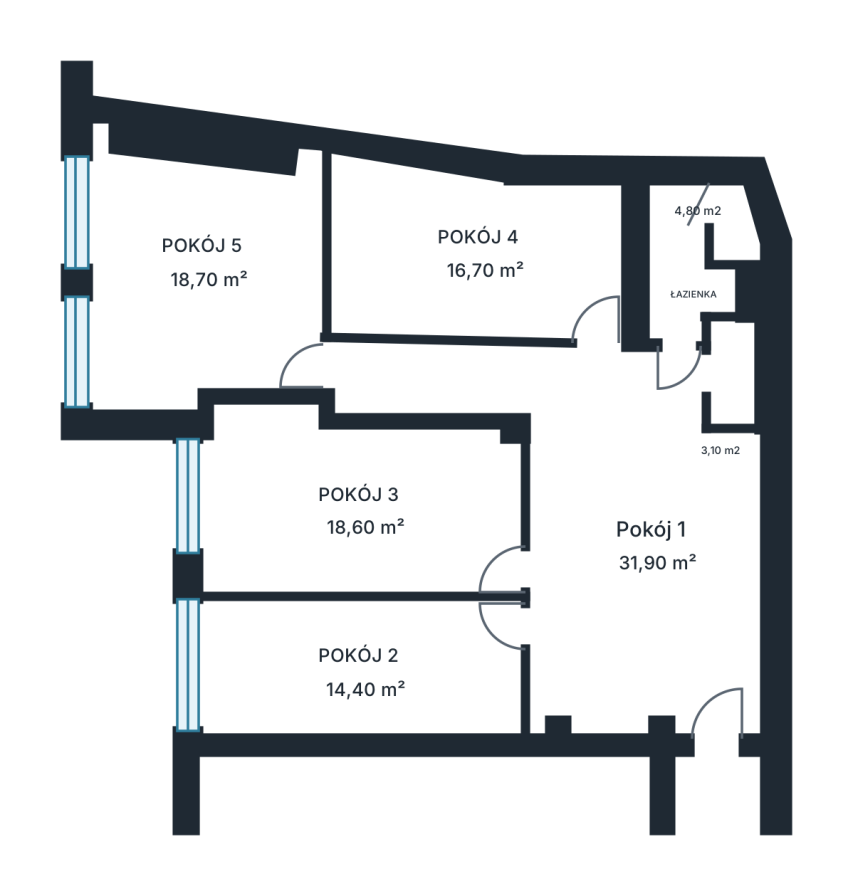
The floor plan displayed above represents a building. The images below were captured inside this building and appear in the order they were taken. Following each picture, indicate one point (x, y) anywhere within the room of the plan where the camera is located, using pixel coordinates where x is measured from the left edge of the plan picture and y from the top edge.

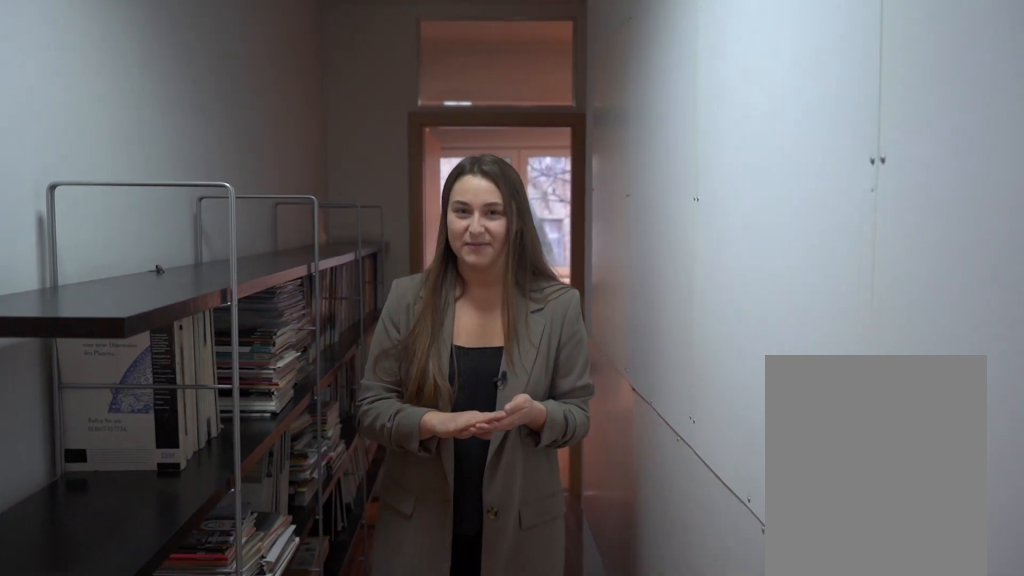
(588, 529)
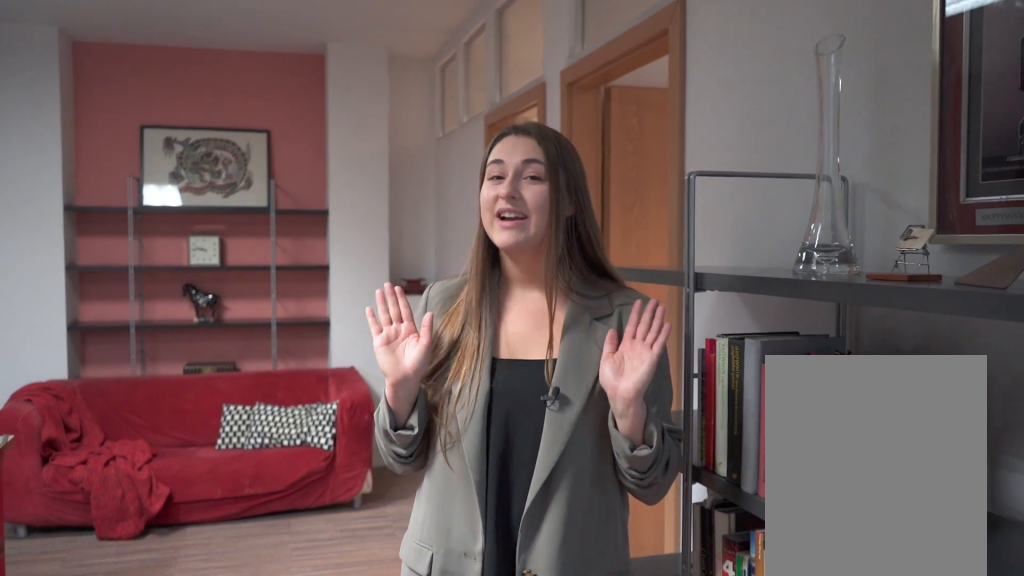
(588, 529)
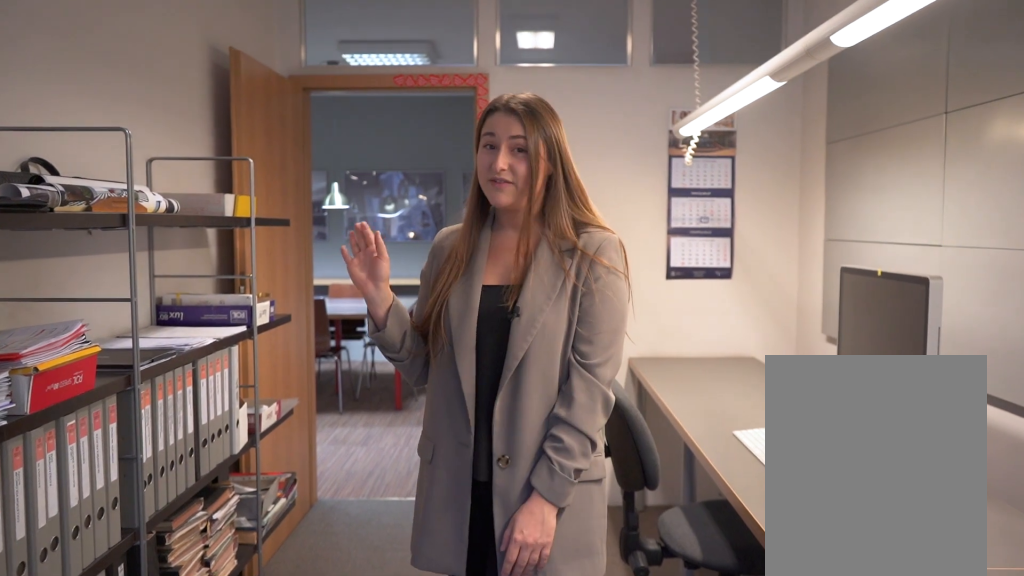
(354, 671)
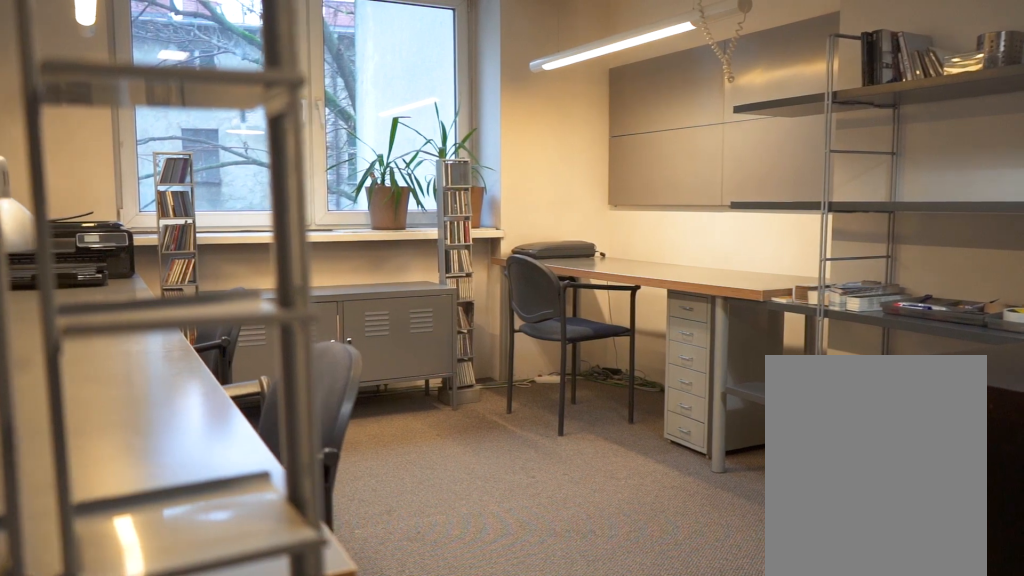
(374, 499)
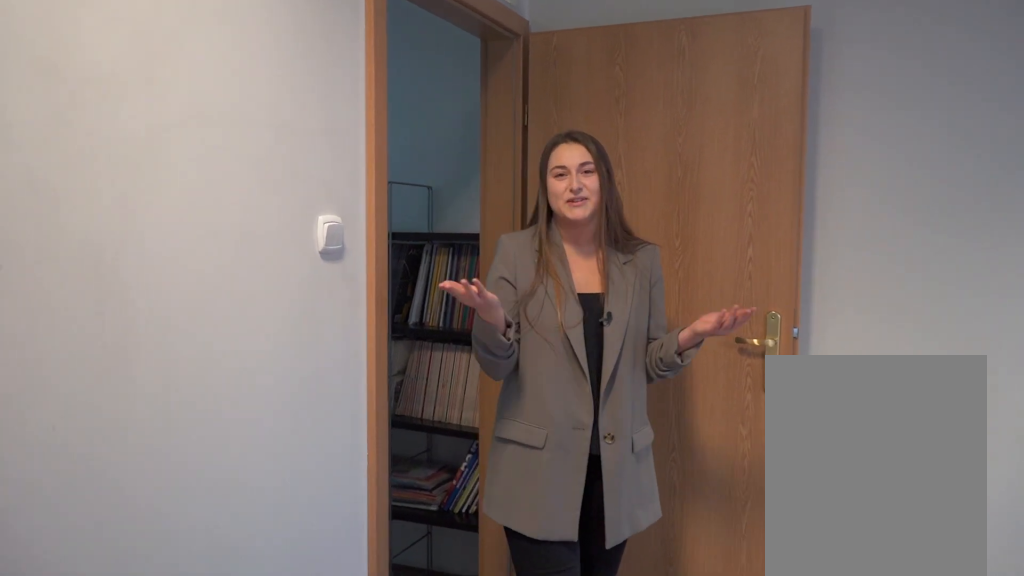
(196, 277)
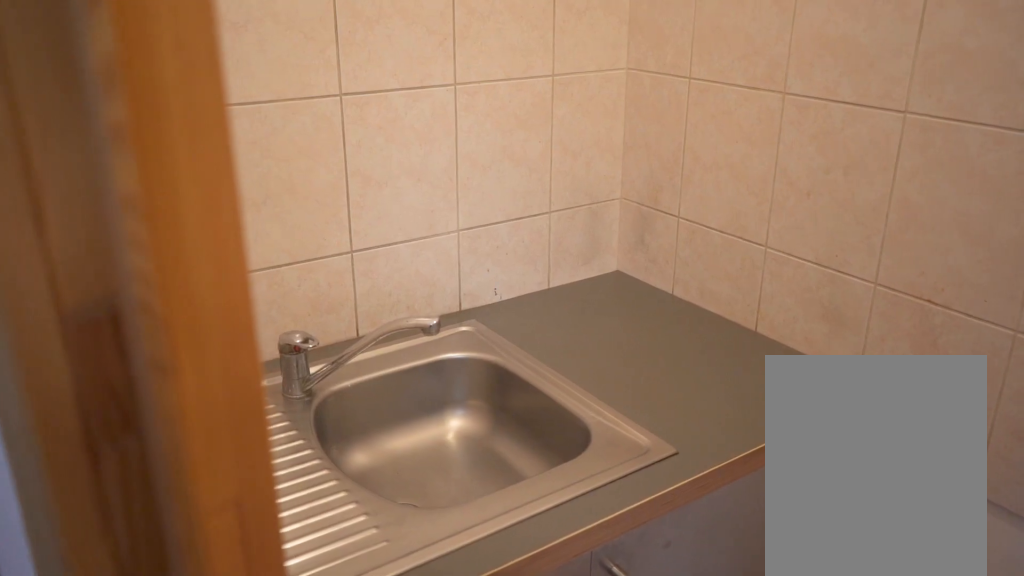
(735, 373)
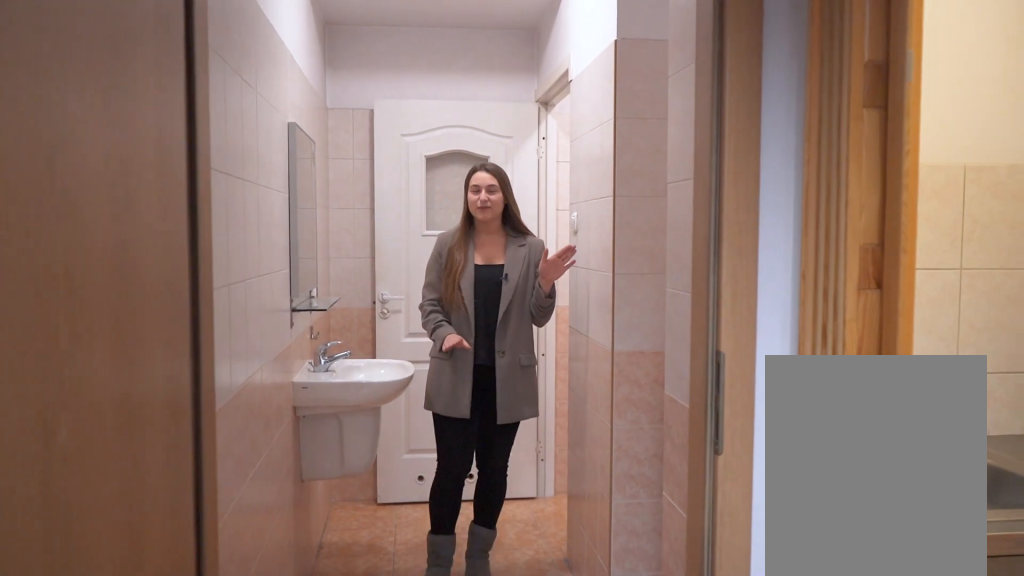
(694, 263)
